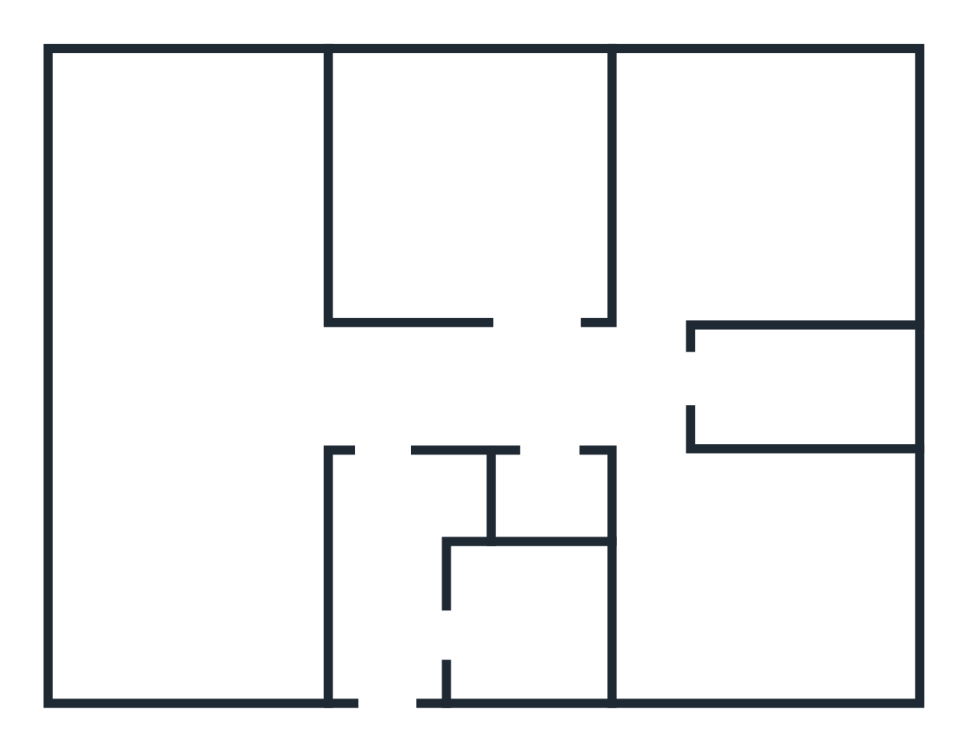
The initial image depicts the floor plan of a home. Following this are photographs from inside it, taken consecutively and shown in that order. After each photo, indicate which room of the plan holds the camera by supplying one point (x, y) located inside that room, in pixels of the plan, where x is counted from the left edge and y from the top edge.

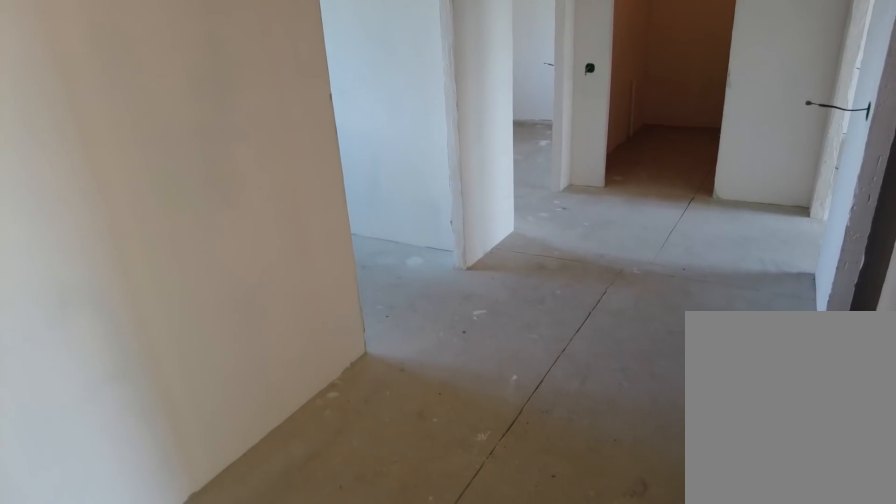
(388, 418)
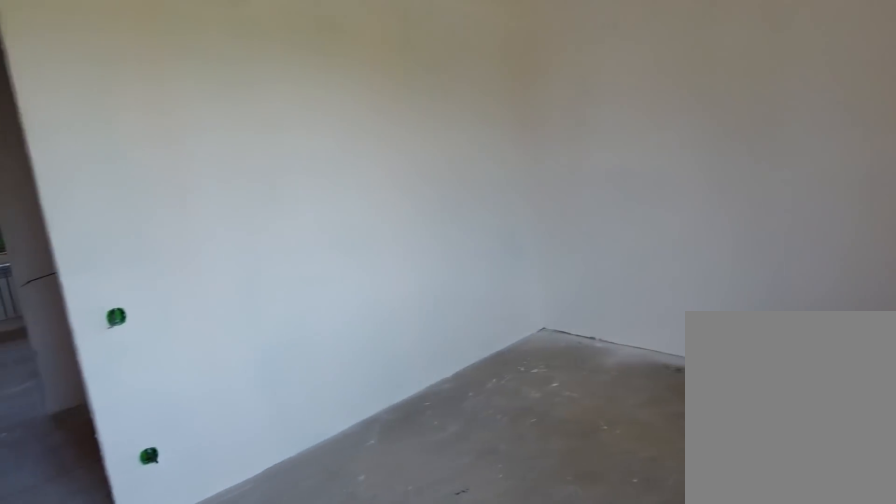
(700, 607)
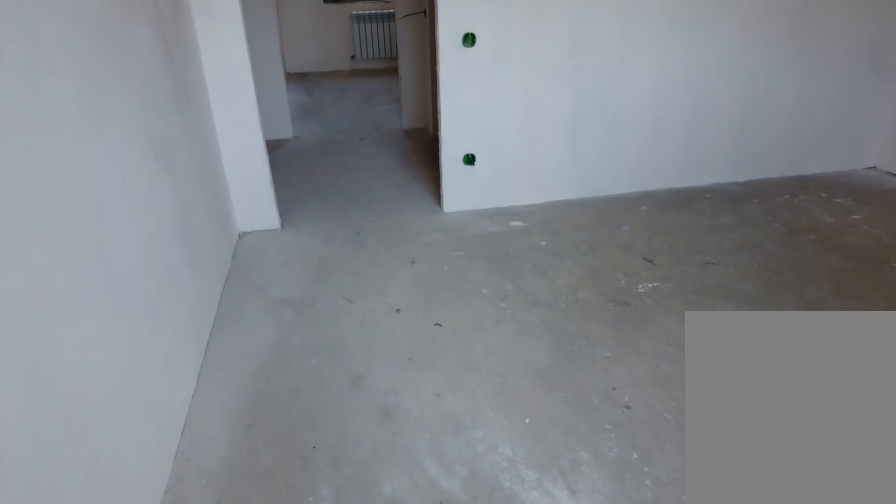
(700, 607)
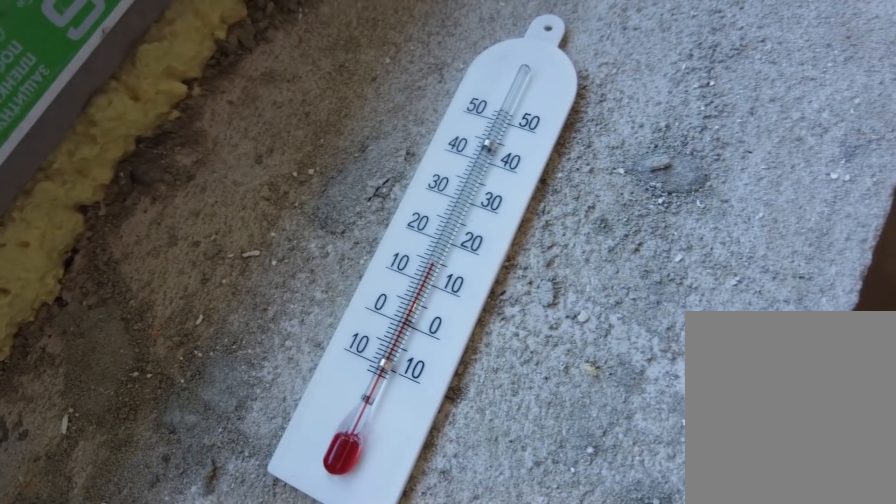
(674, 266)
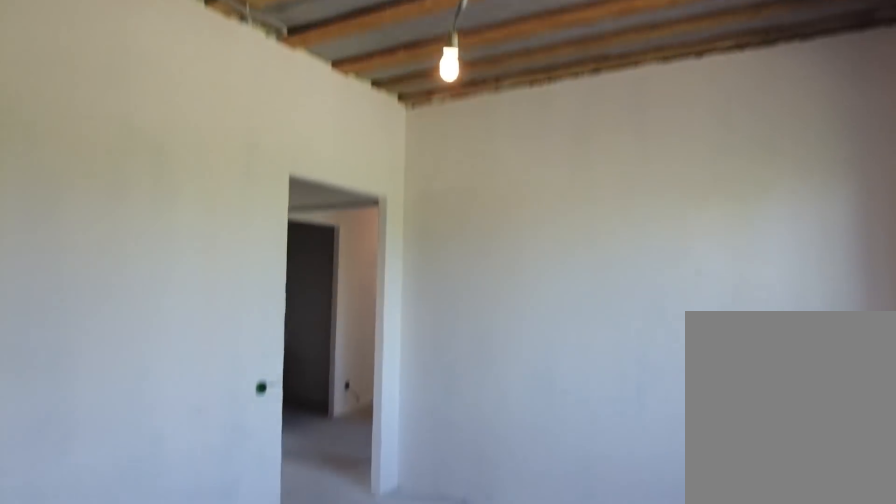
(674, 266)
